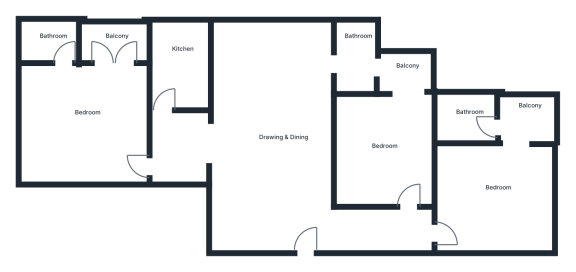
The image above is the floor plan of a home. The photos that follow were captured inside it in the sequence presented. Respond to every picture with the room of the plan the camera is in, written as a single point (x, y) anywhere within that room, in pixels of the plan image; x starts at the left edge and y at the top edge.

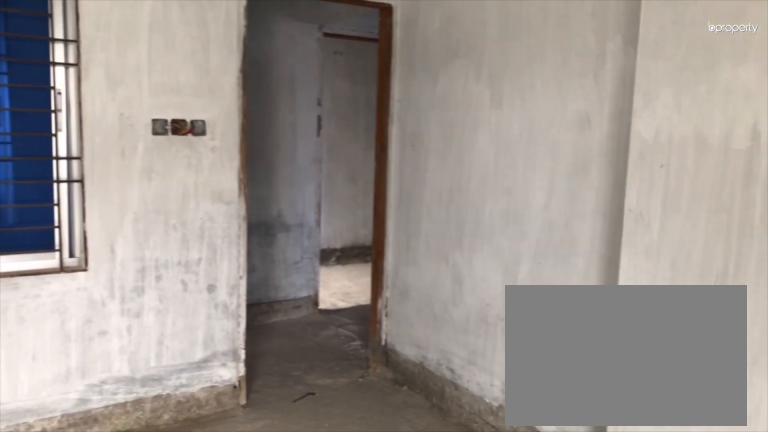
(374, 148)
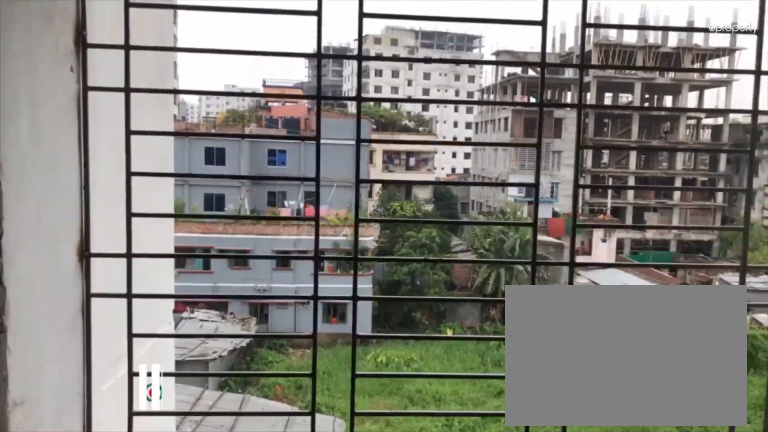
(409, 69)
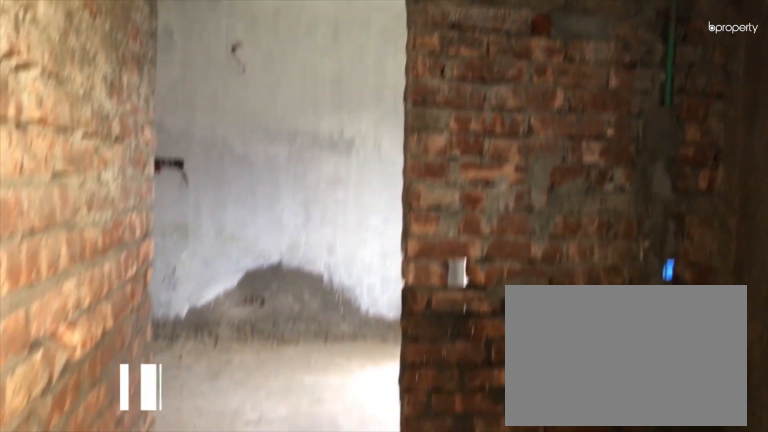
(361, 64)
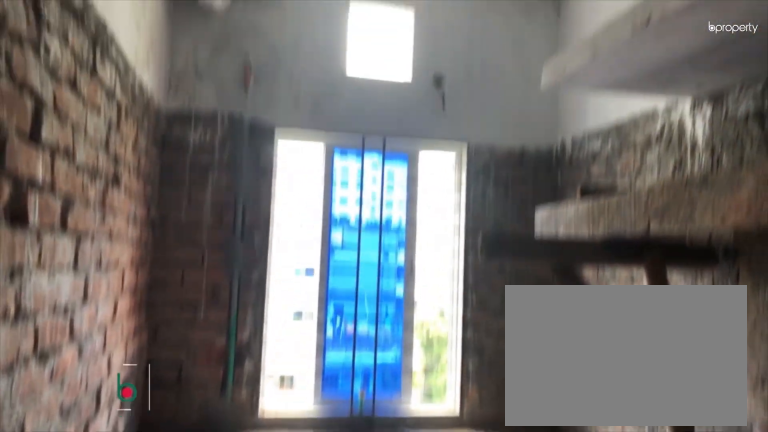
(190, 65)
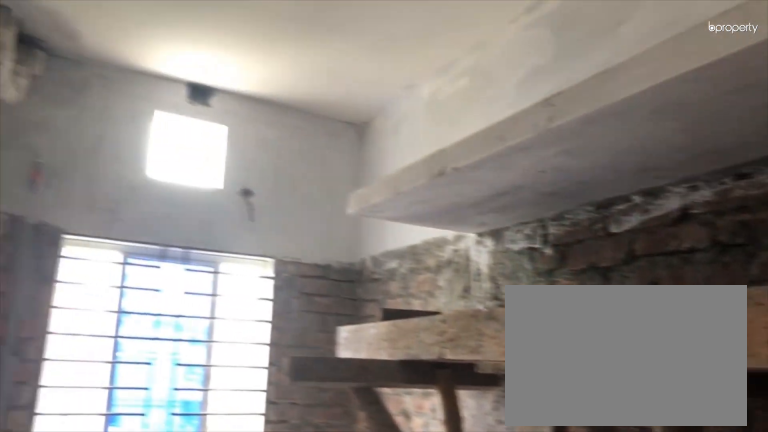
(190, 65)
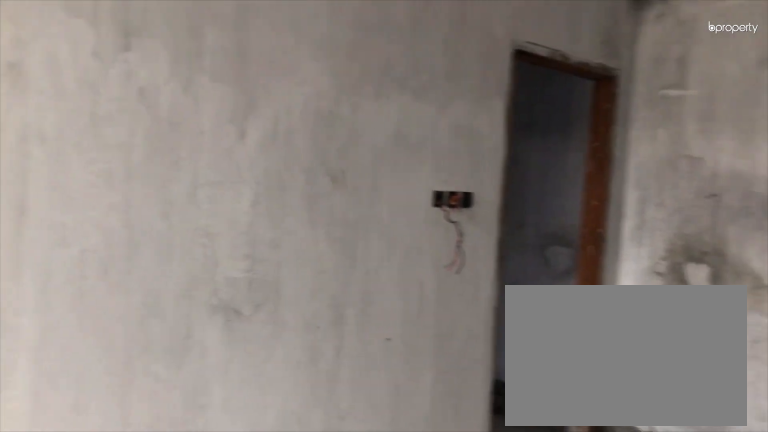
(80, 111)
